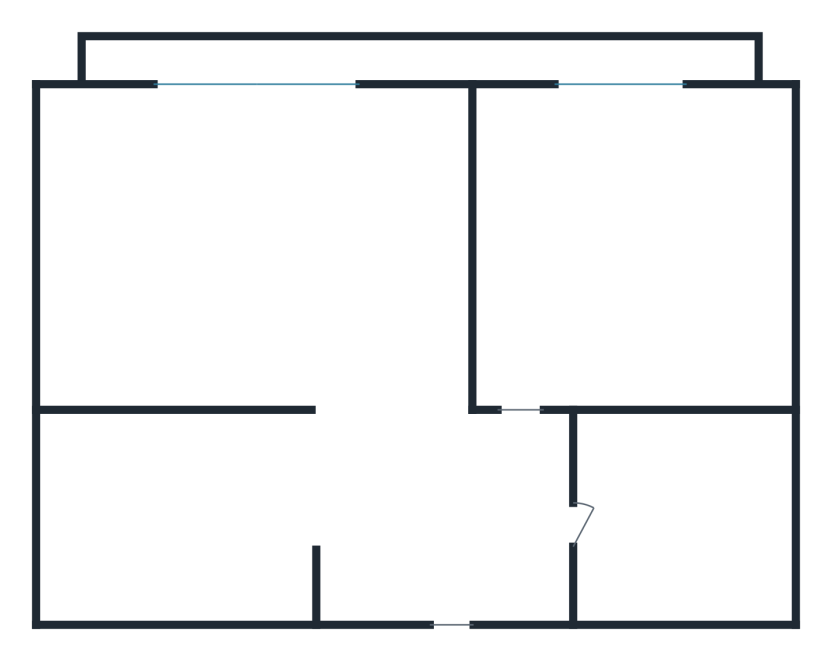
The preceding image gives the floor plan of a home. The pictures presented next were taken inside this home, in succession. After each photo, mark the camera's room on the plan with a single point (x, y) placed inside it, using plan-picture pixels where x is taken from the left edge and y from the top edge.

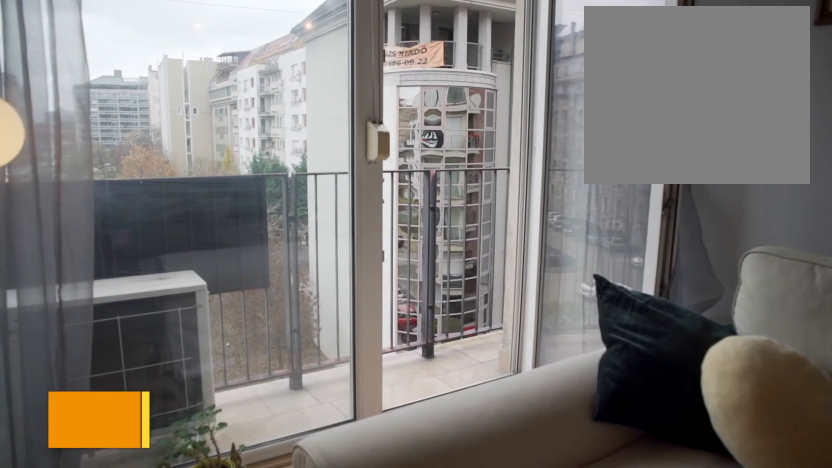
(280, 137)
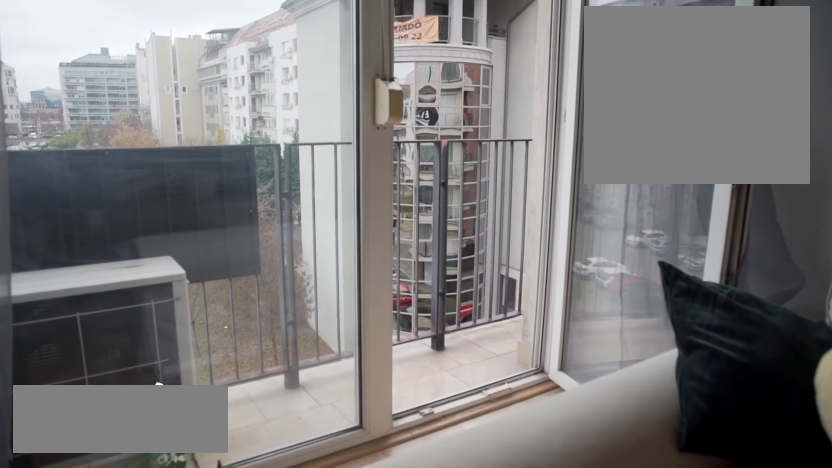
(280, 137)
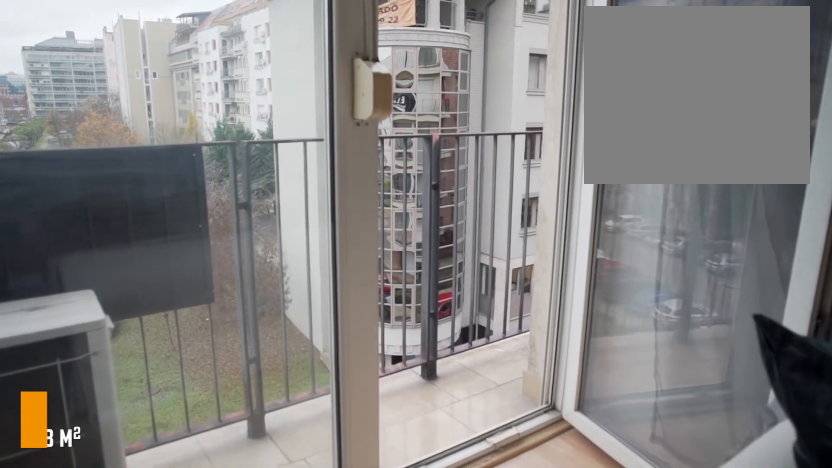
(280, 137)
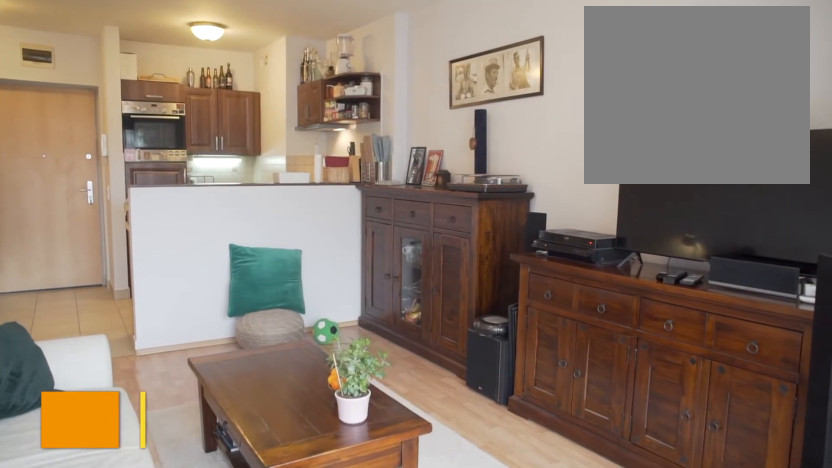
(254, 158)
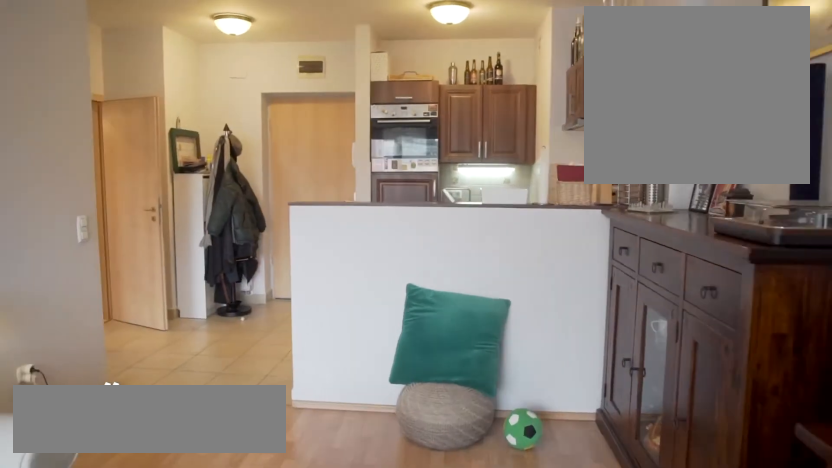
(275, 206)
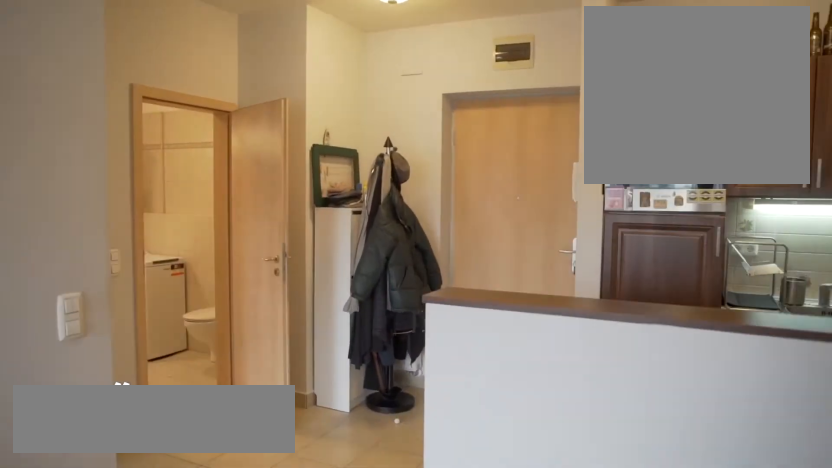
(288, 235)
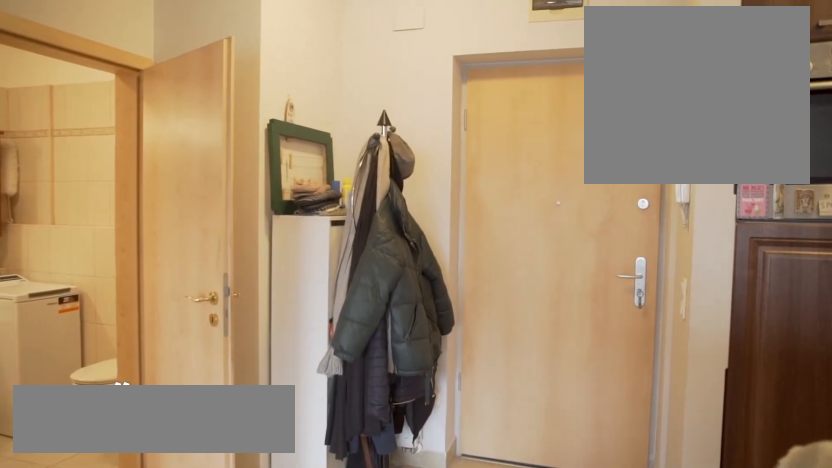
(313, 295)
